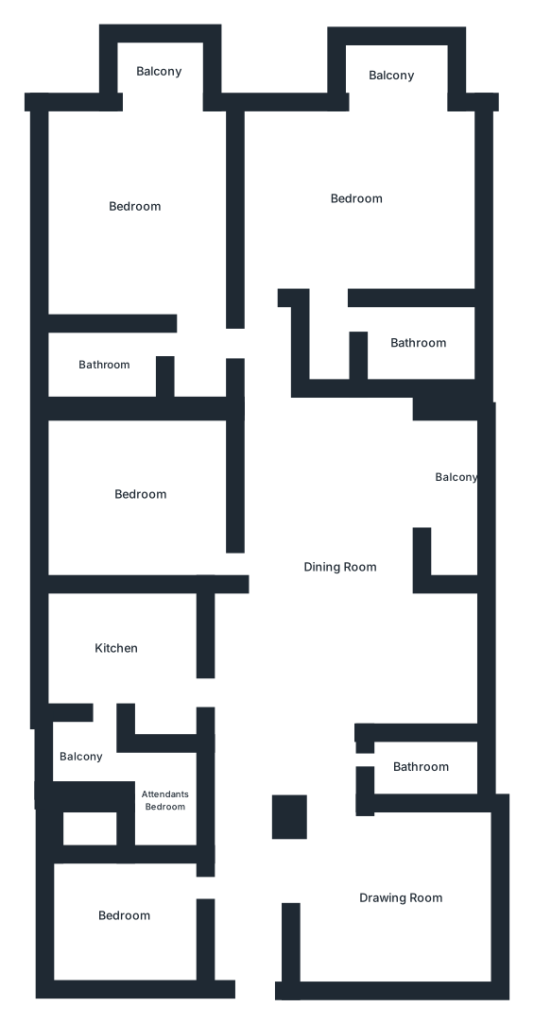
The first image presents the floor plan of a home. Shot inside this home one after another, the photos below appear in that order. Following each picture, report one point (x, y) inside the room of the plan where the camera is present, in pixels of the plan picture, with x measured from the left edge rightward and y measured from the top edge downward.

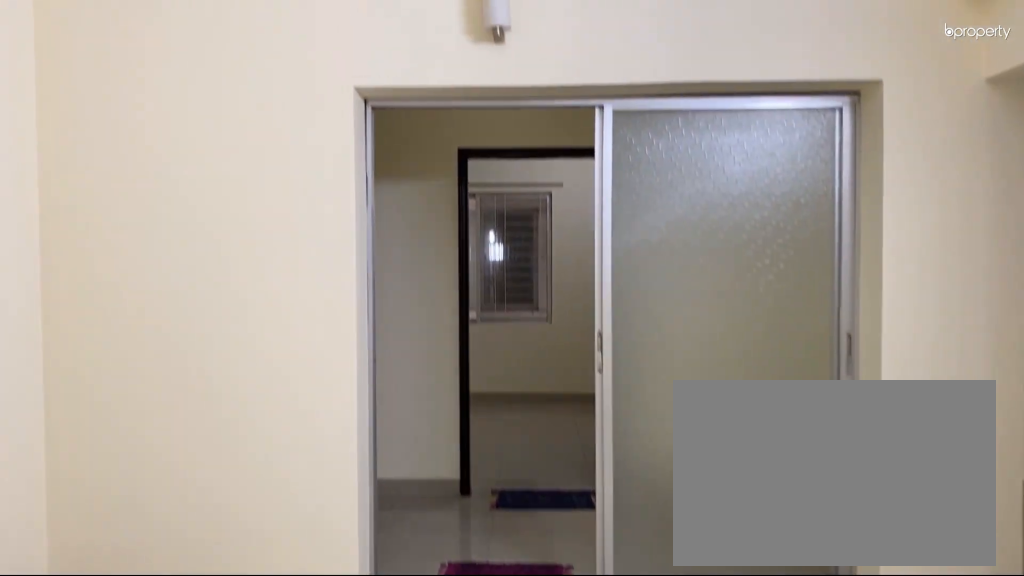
(397, 895)
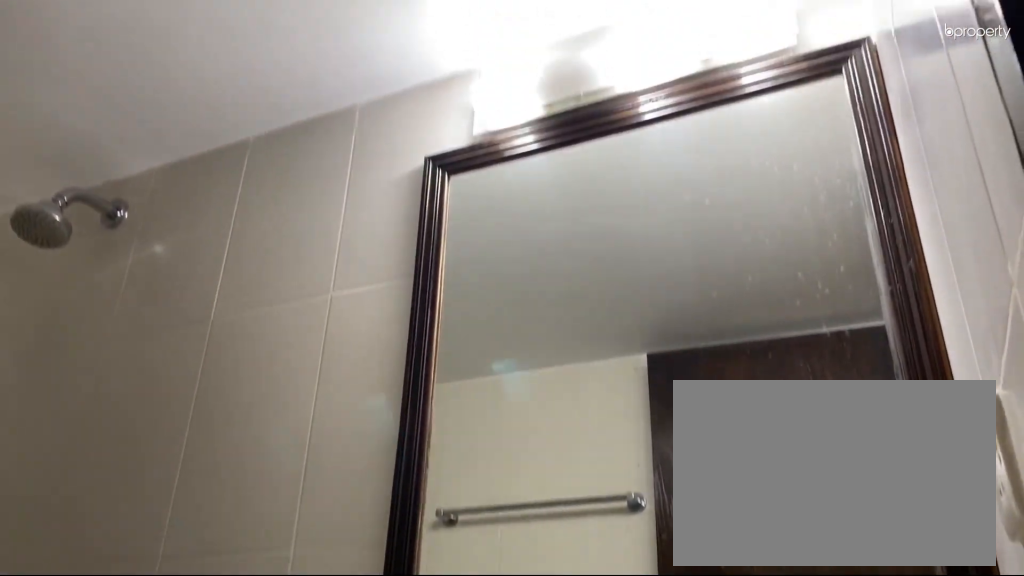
(419, 765)
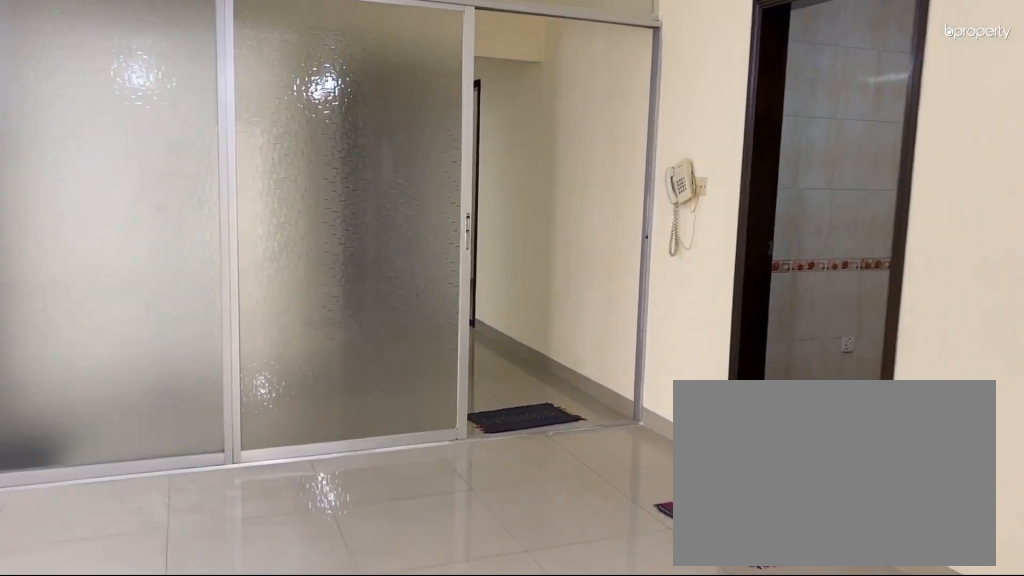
(338, 568)
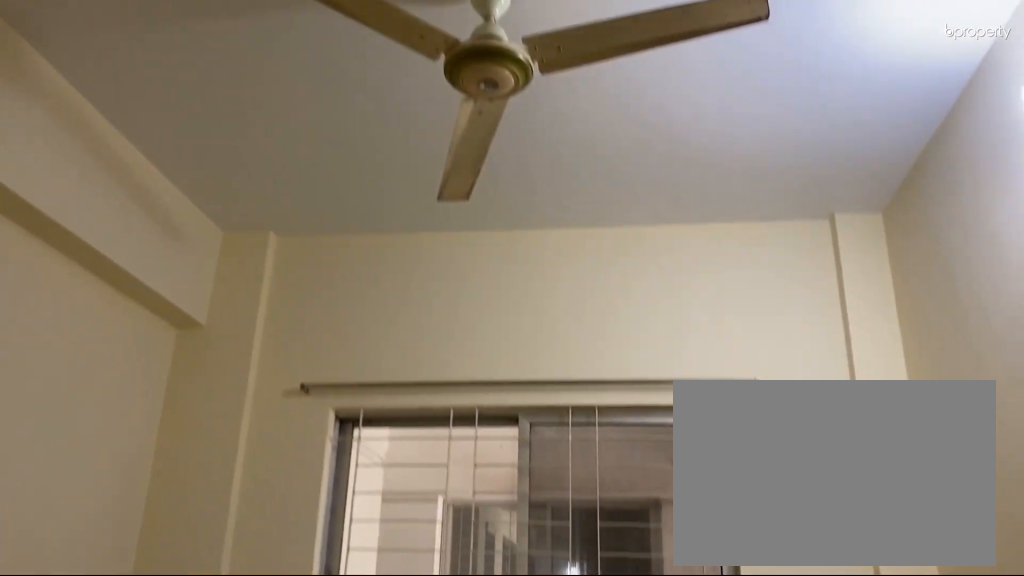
(123, 914)
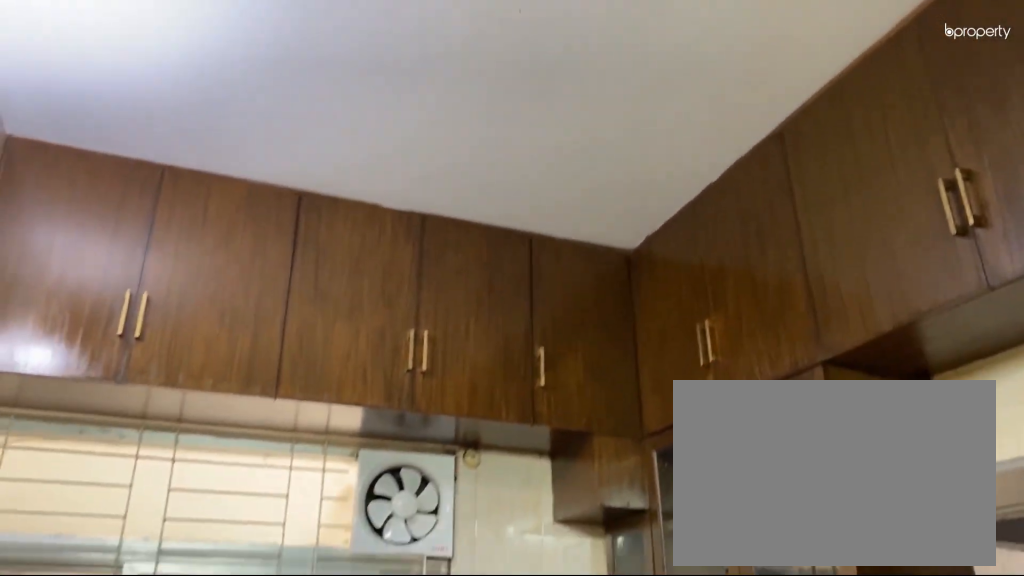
(119, 647)
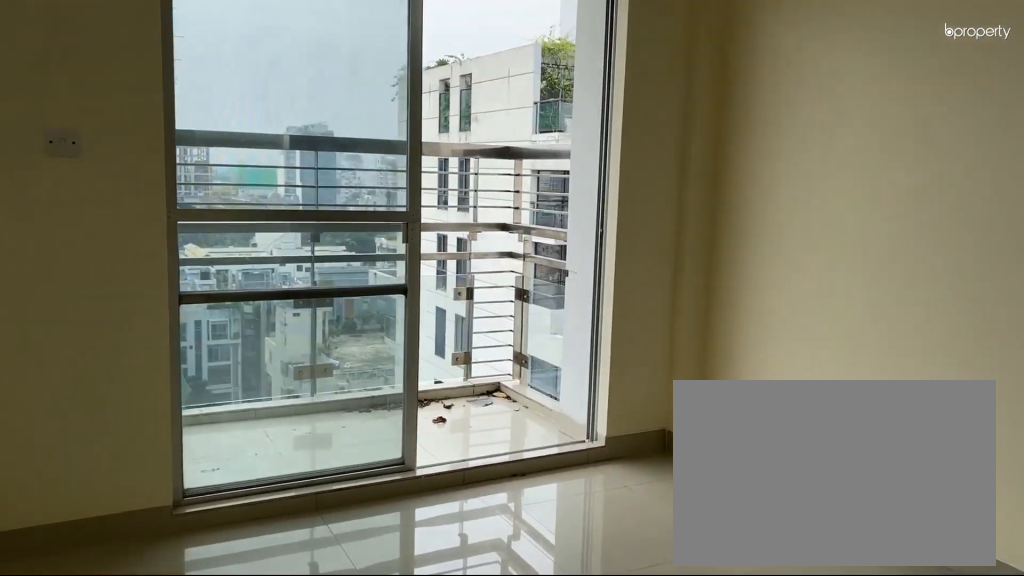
(134, 213)
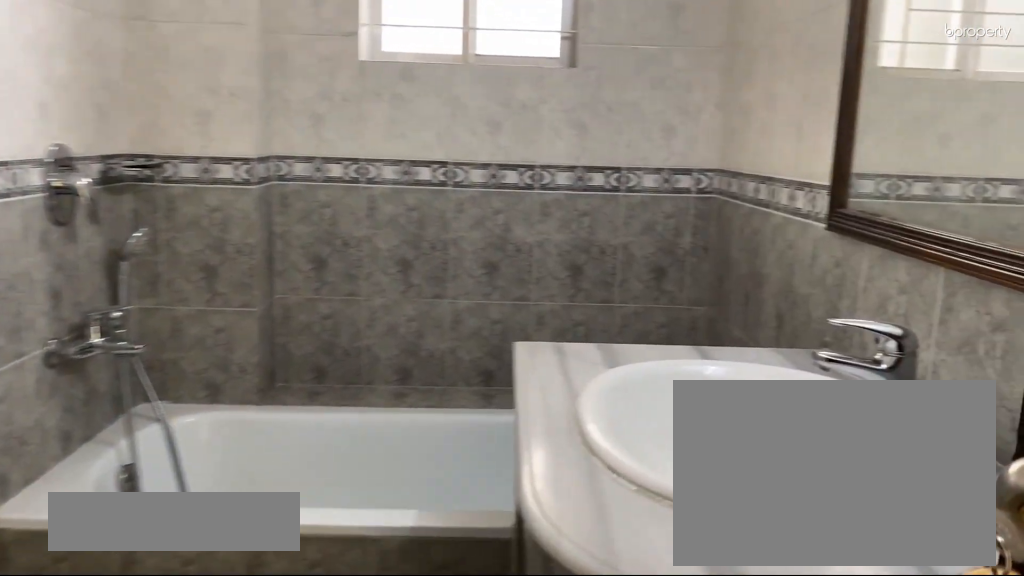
(112, 361)
